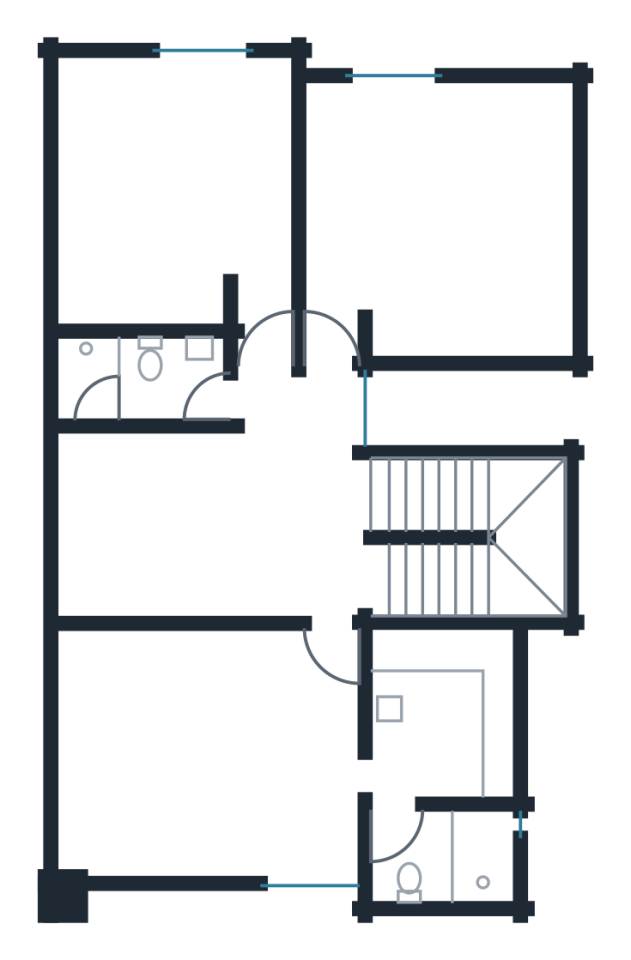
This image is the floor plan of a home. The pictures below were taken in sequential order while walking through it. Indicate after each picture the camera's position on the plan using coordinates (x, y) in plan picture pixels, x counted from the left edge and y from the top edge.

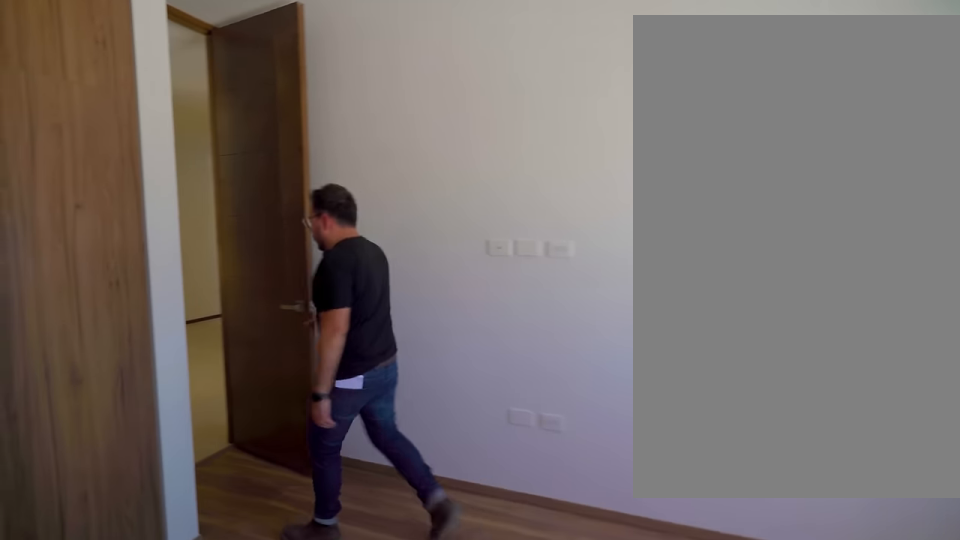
(337, 113)
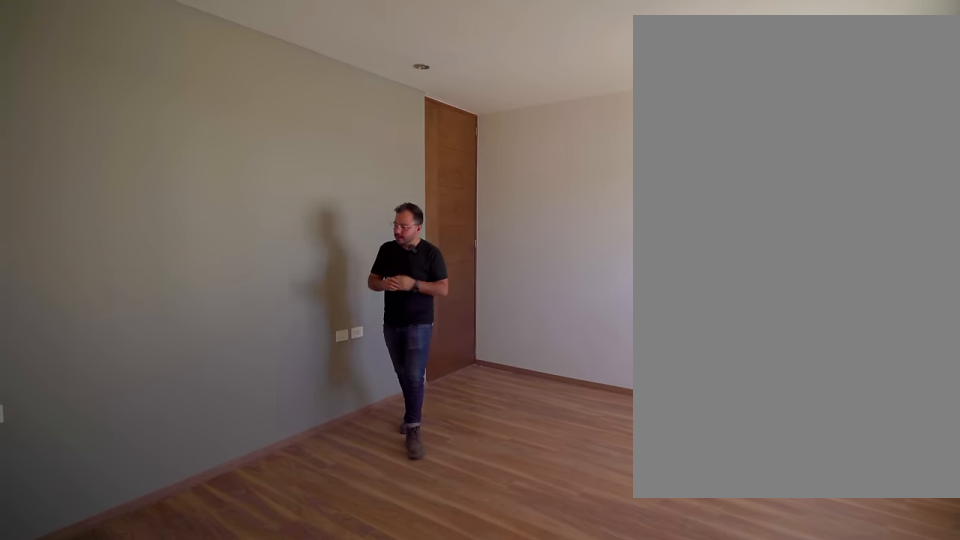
(94, 843)
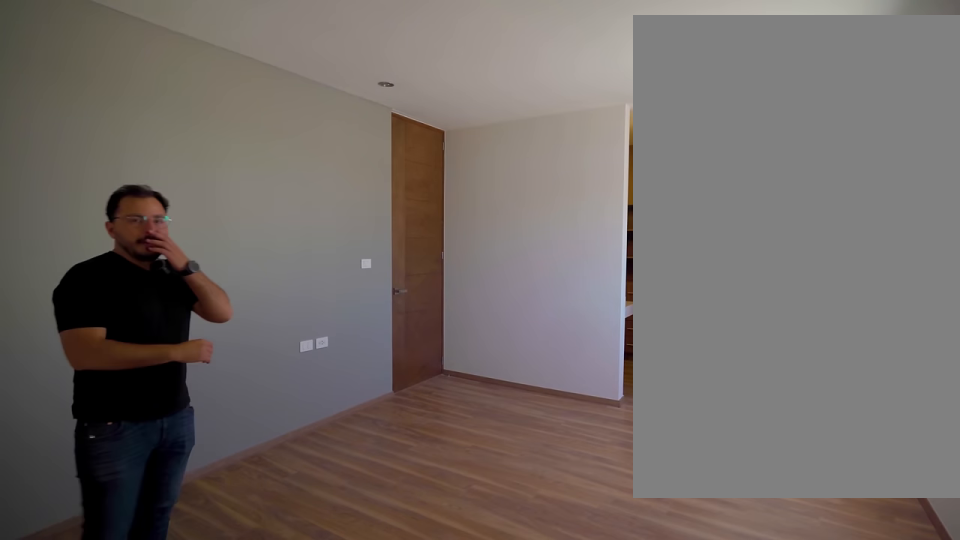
(94, 841)
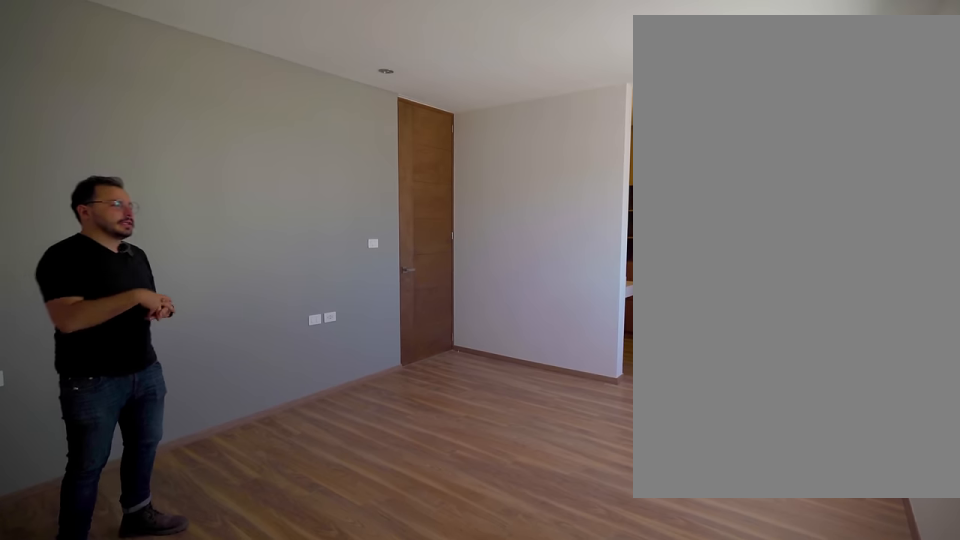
(91, 840)
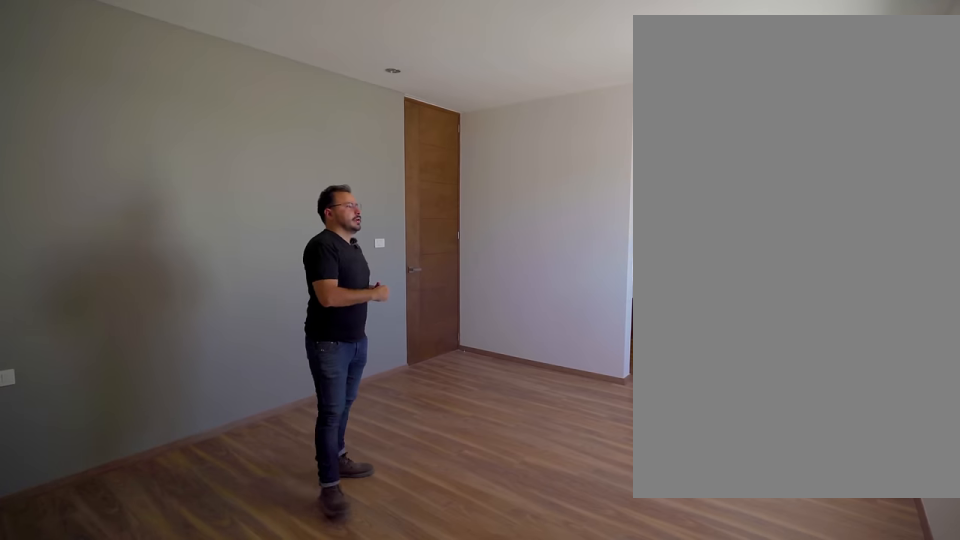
(91, 840)
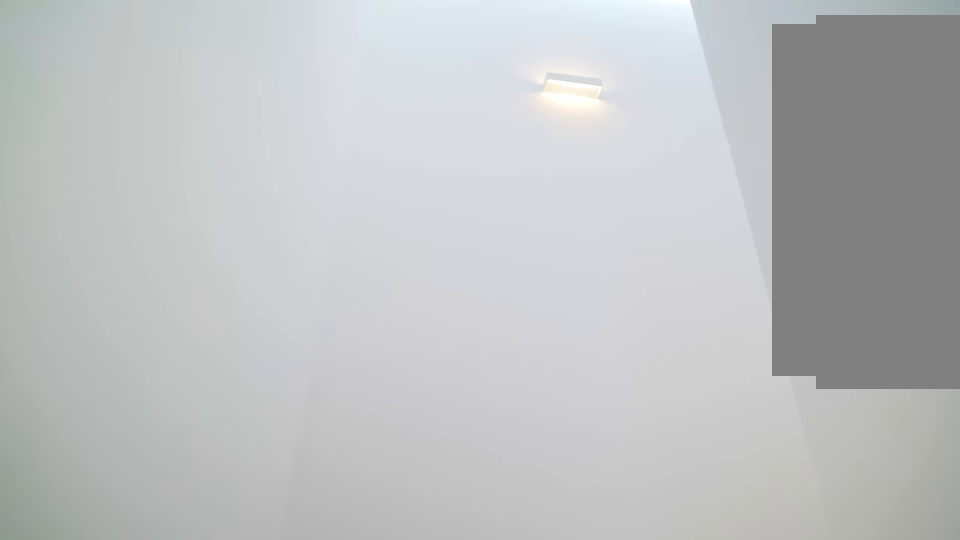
(447, 505)
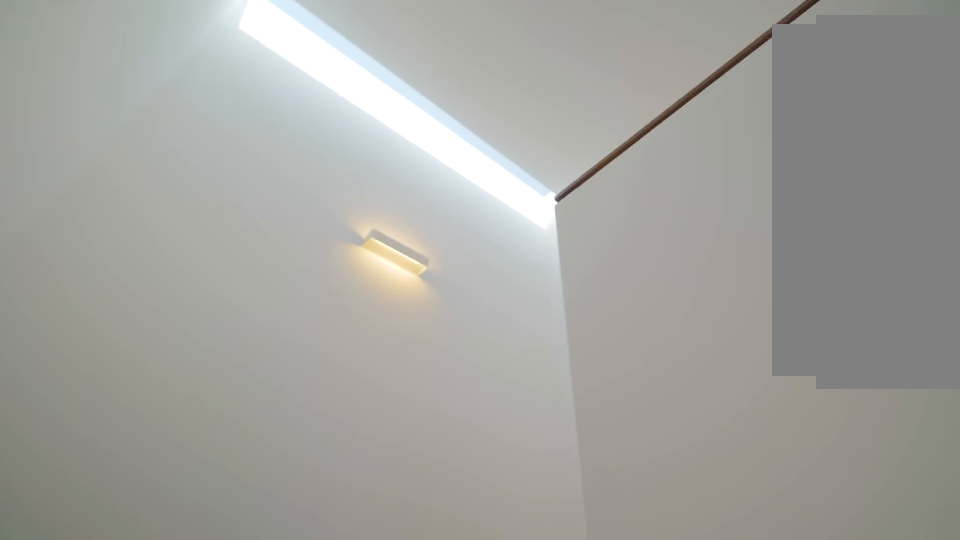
(464, 491)
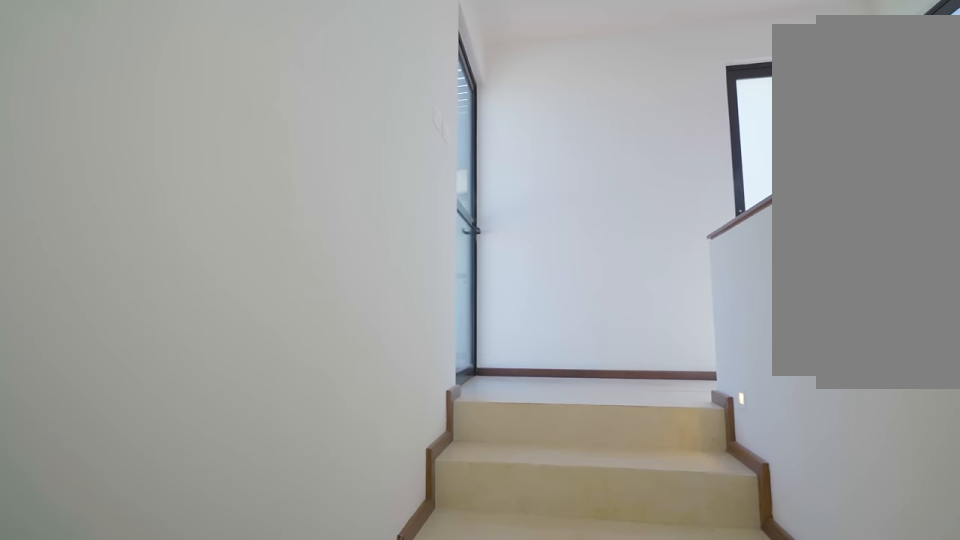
(523, 556)
